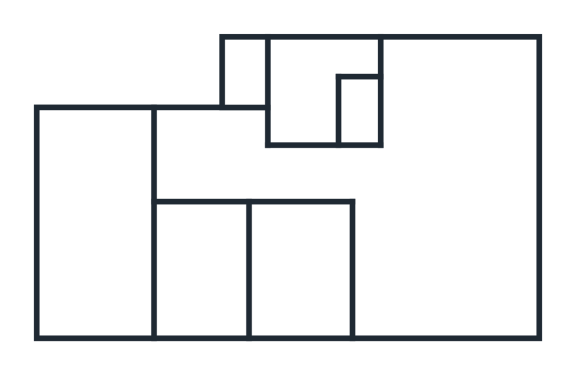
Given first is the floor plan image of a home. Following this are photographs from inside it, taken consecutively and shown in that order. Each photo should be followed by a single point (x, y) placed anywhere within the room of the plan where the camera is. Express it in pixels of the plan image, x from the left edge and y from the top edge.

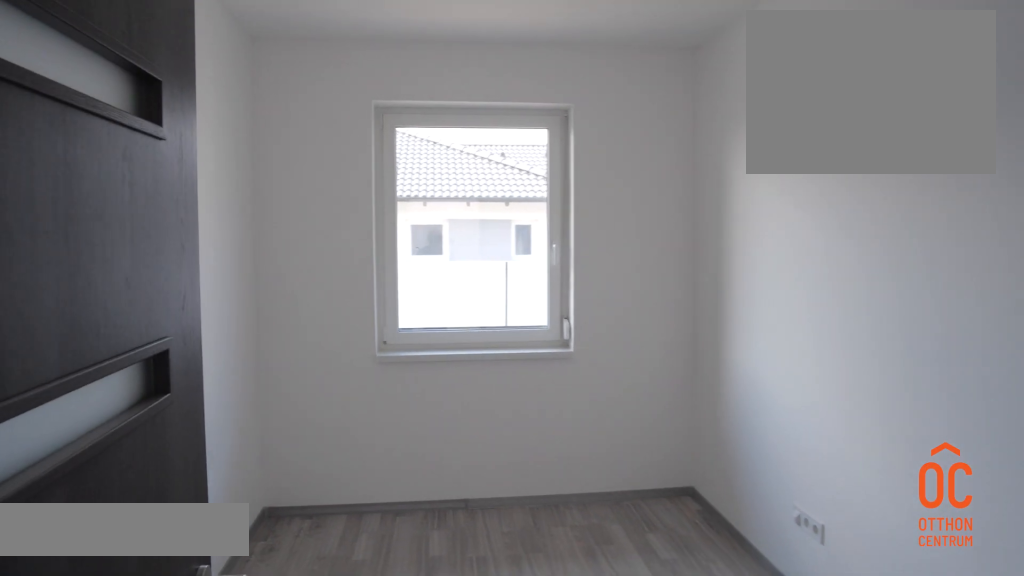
(199, 274)
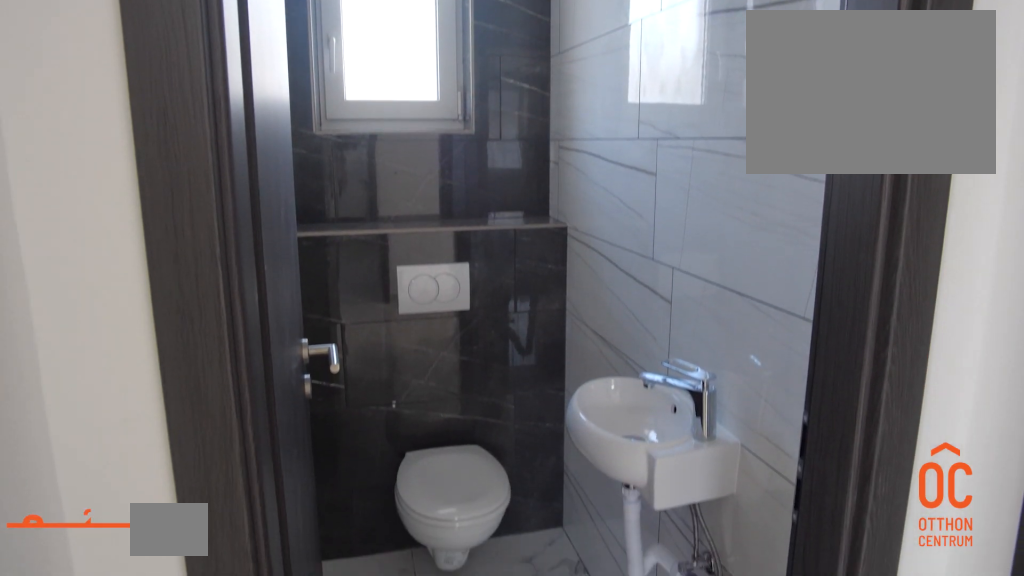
(245, 75)
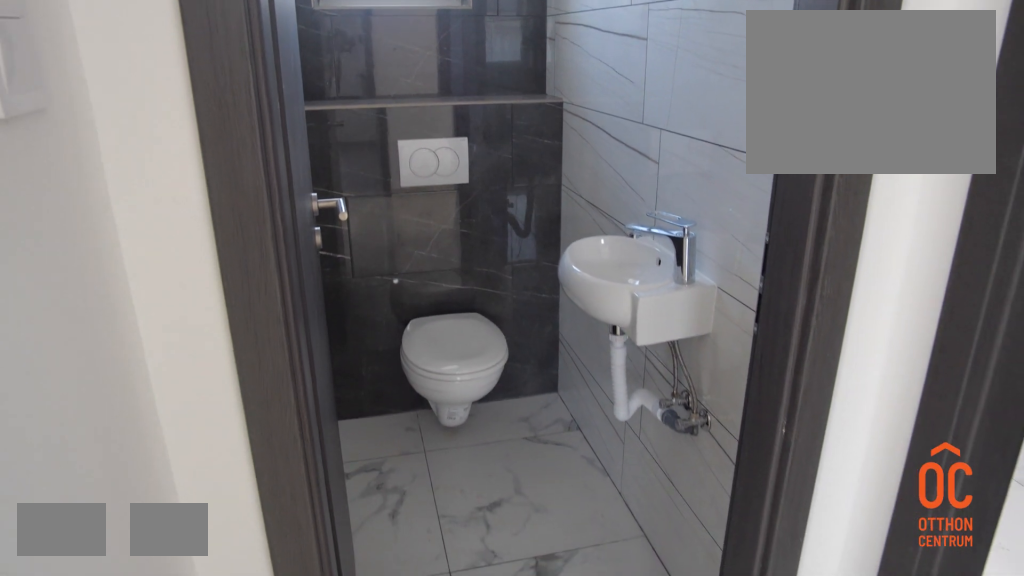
(245, 75)
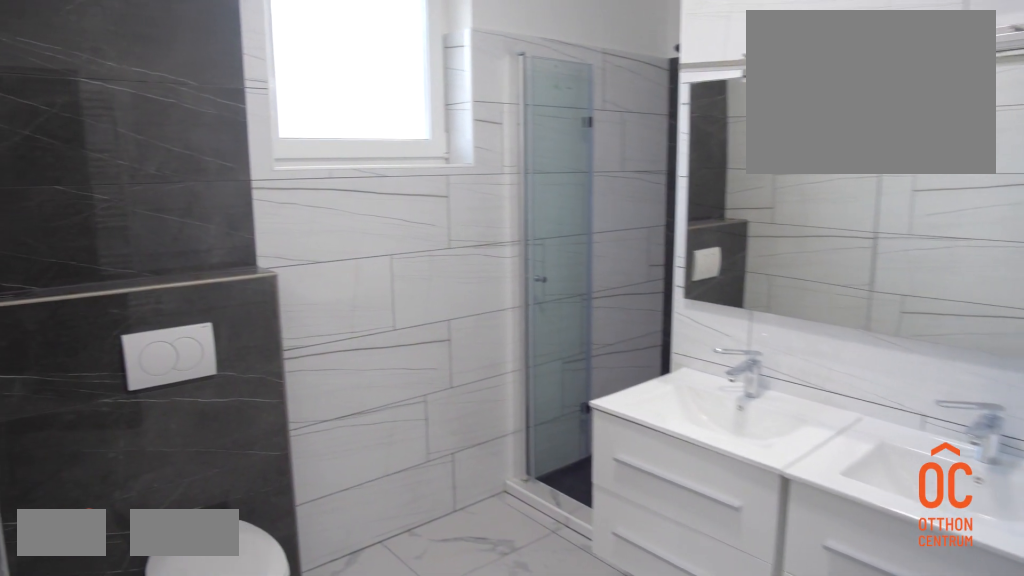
(300, 75)
